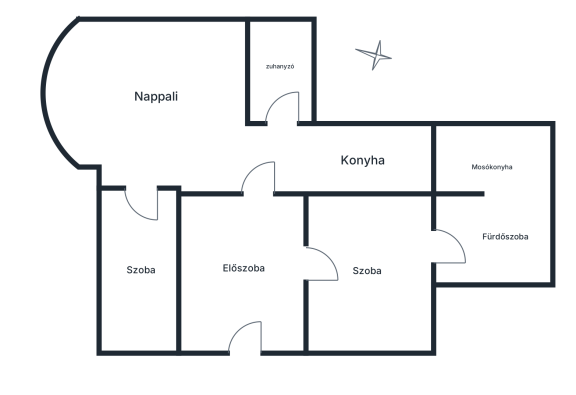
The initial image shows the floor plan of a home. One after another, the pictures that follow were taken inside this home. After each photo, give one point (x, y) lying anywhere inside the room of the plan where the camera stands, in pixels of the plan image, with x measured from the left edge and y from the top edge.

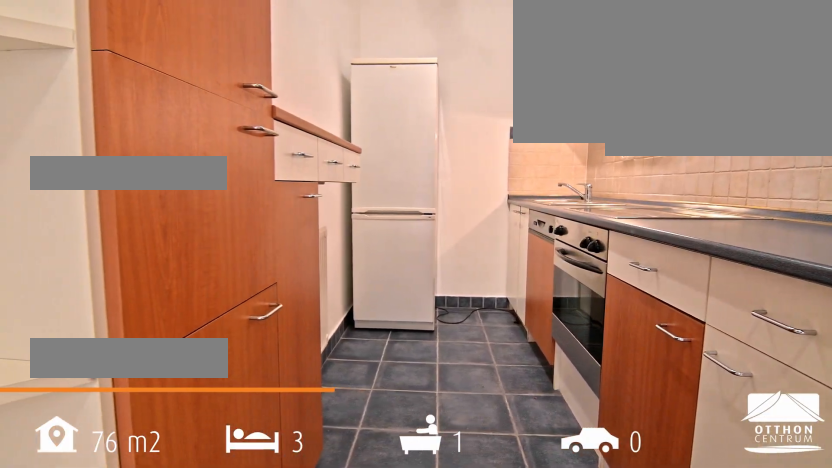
(367, 160)
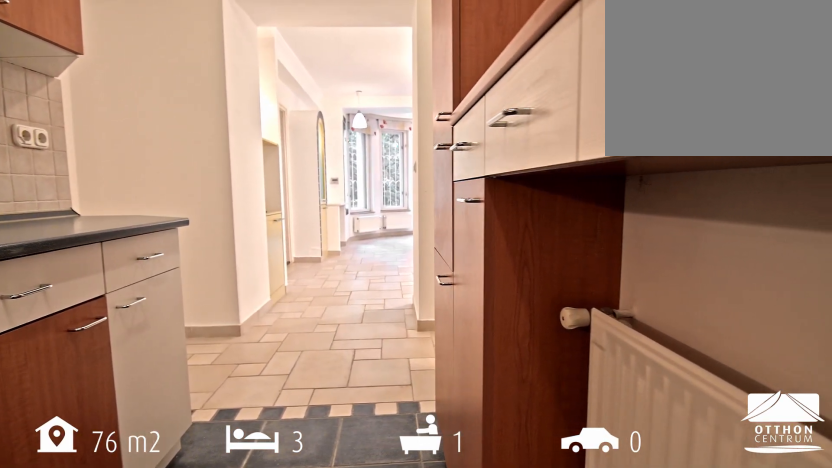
(367, 160)
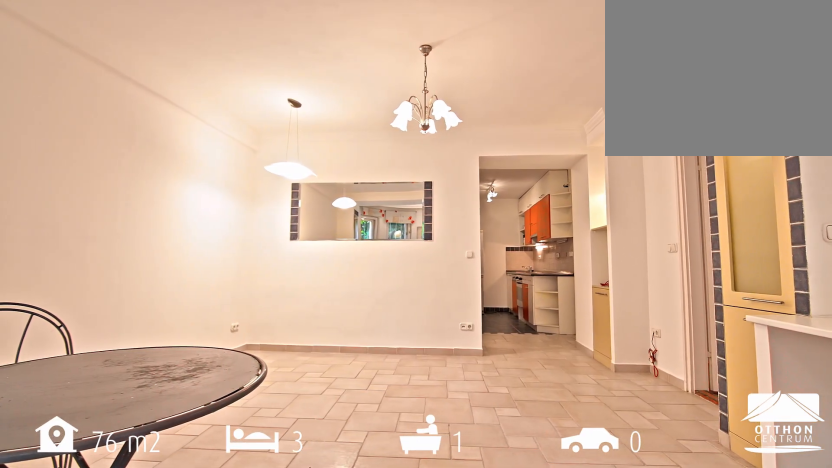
(163, 102)
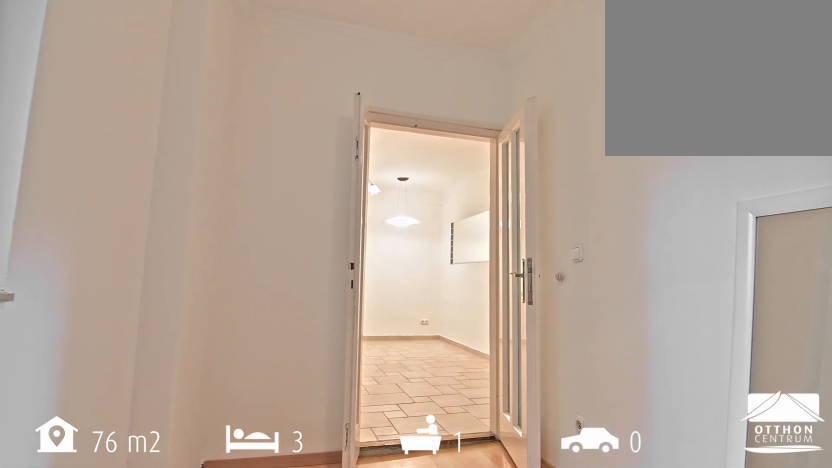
(142, 272)
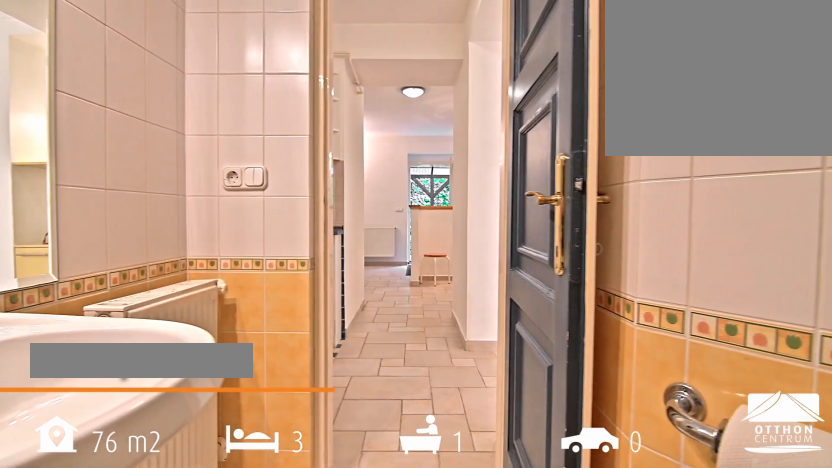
(282, 69)
